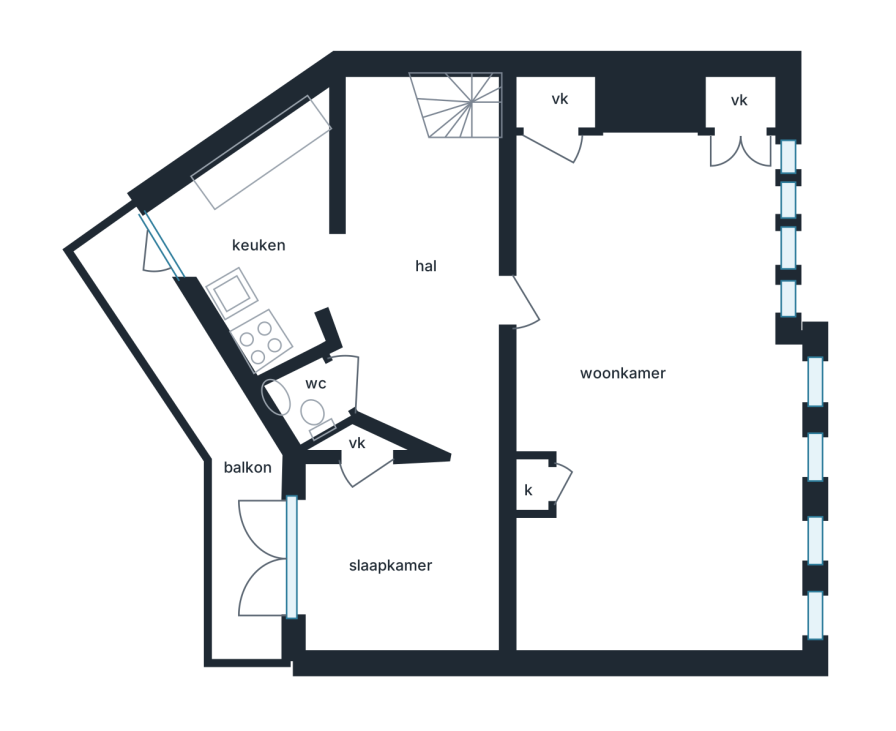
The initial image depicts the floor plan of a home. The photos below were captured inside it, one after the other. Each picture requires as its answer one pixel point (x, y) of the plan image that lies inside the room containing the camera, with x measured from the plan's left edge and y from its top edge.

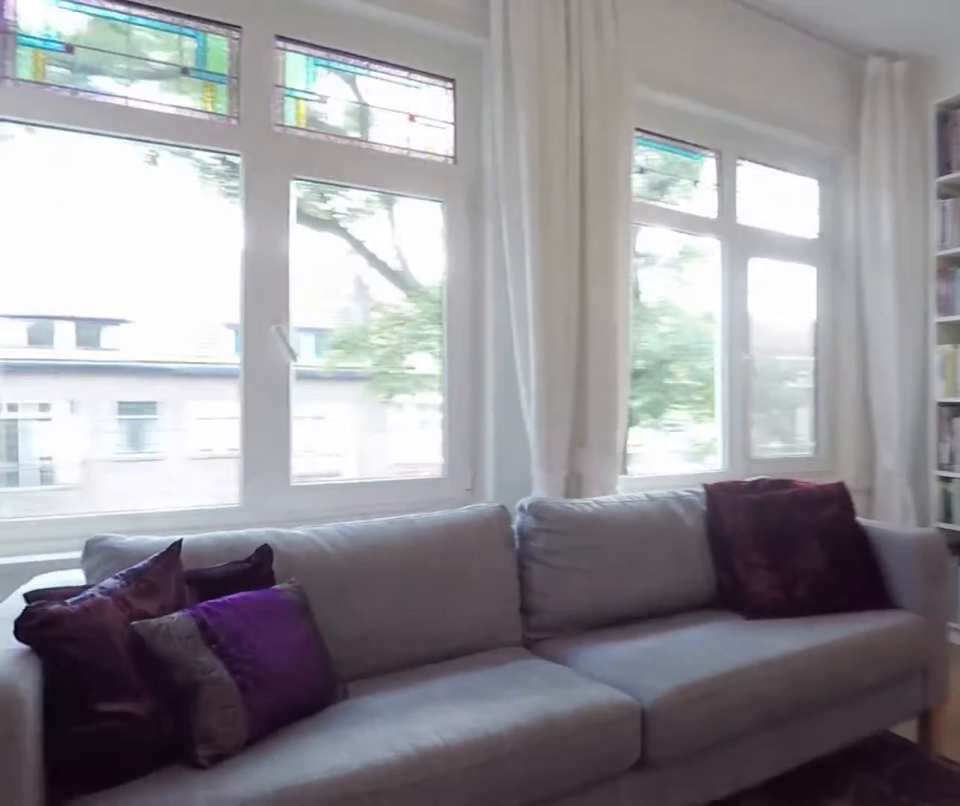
(654, 178)
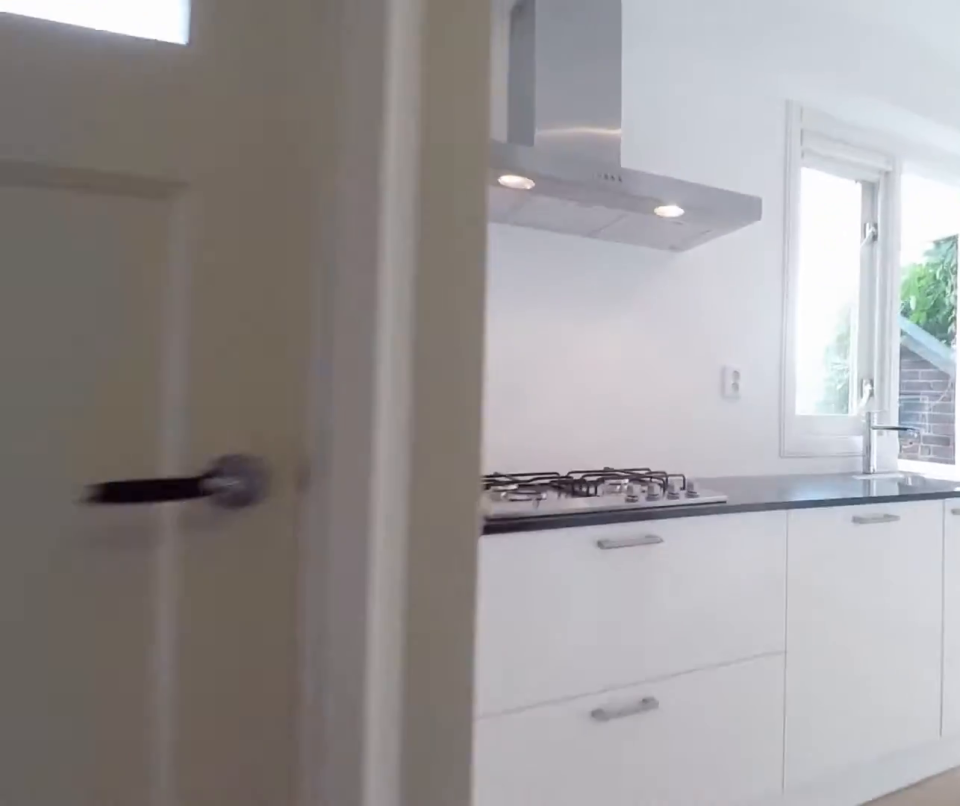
(421, 258)
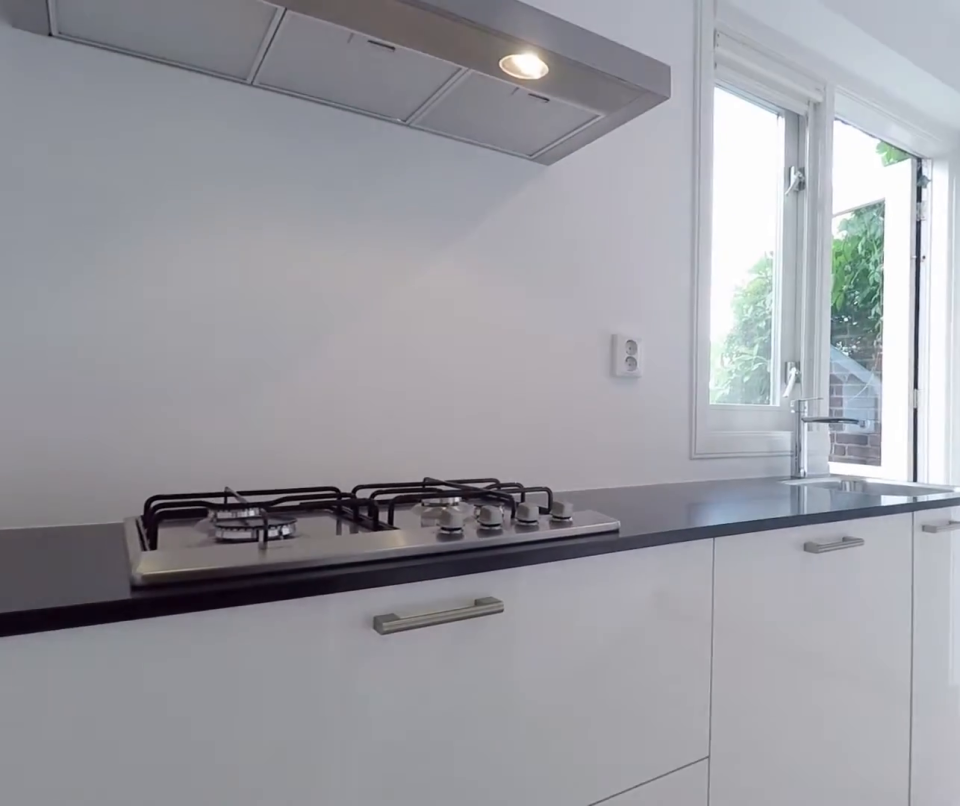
(263, 232)
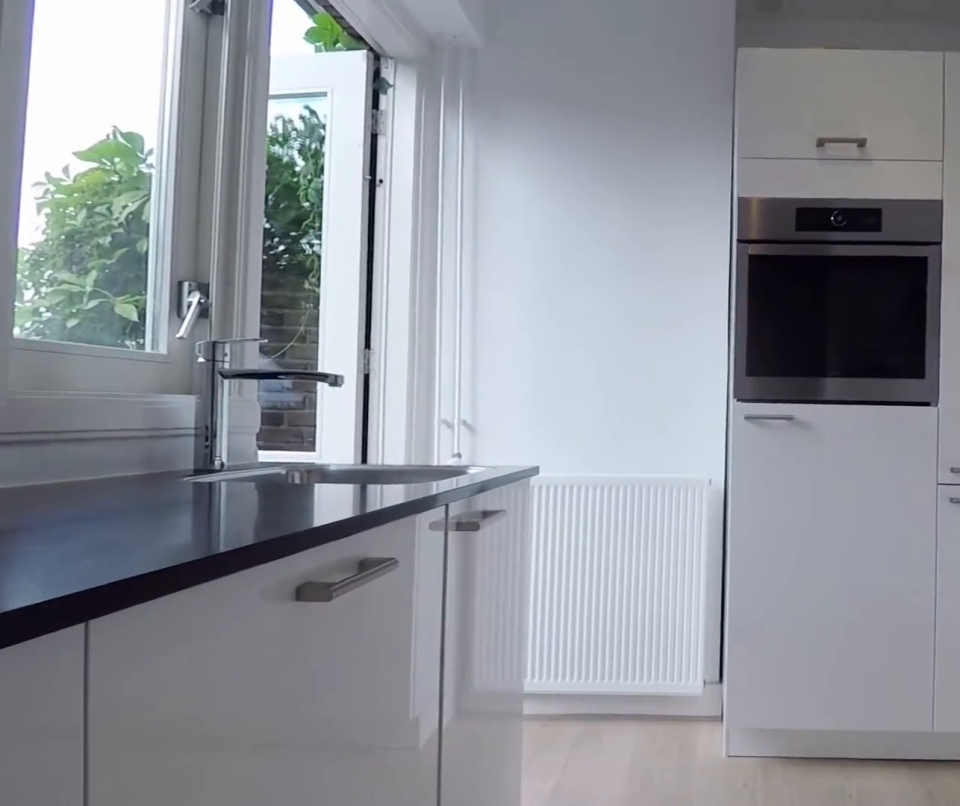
(263, 232)
